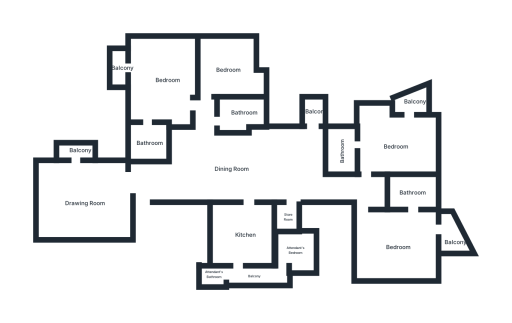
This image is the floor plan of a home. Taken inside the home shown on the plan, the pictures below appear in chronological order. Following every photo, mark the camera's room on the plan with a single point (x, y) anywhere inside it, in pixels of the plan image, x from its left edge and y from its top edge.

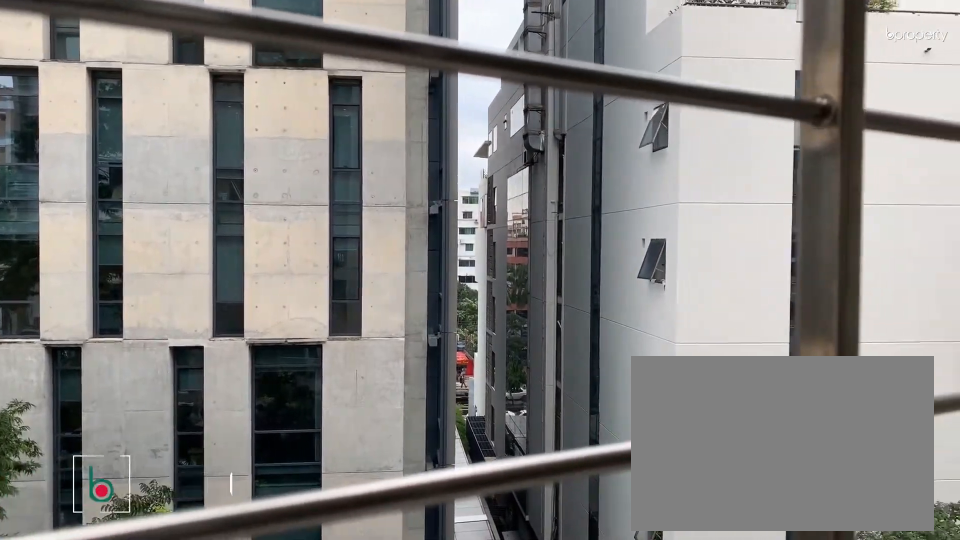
(417, 102)
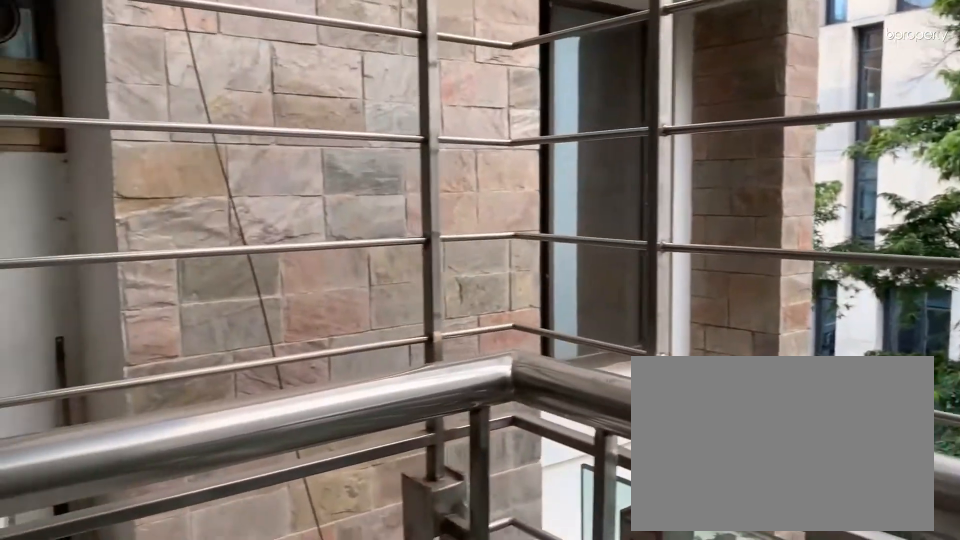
(314, 112)
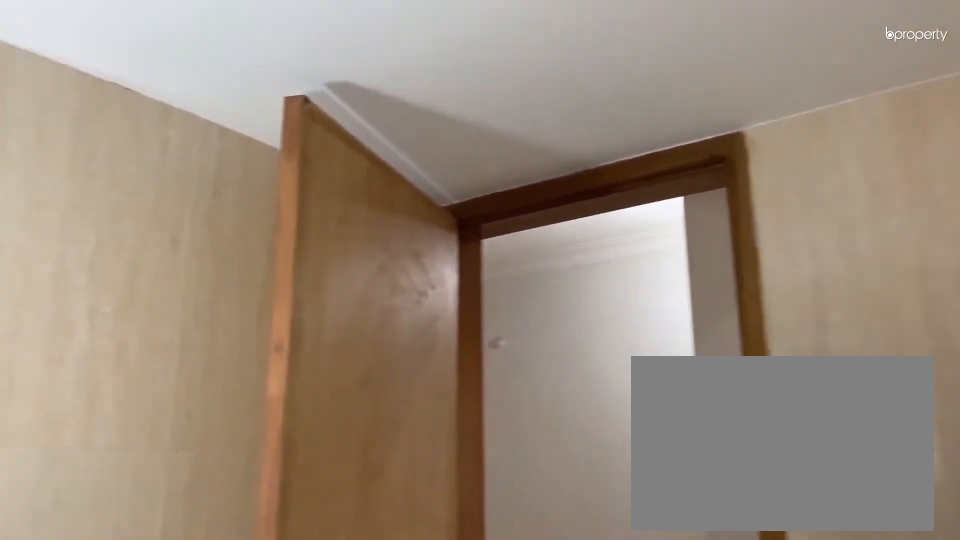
(239, 115)
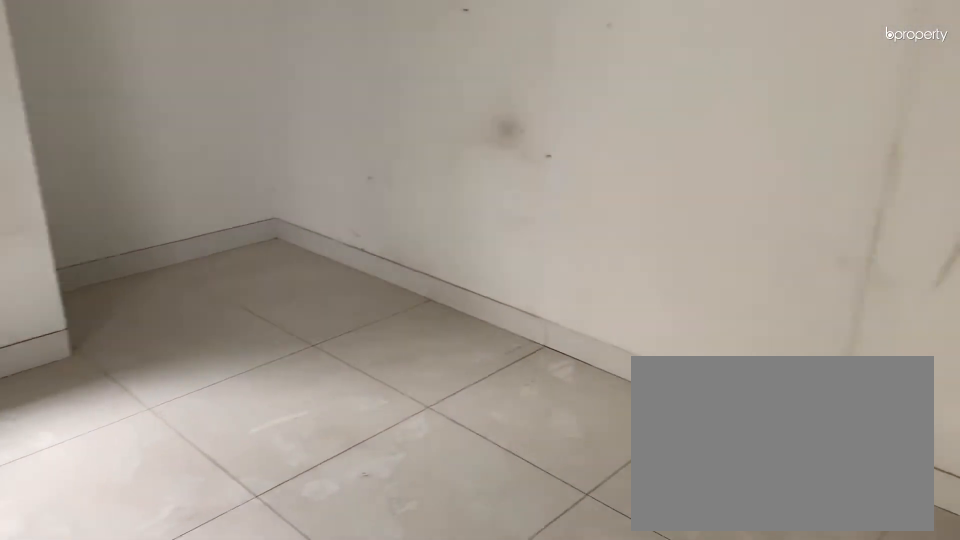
(229, 70)
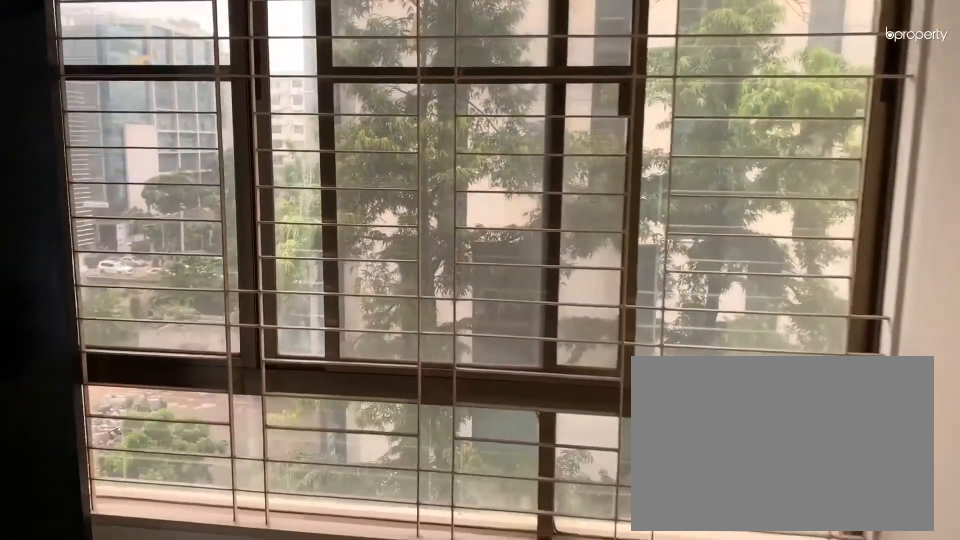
(168, 80)
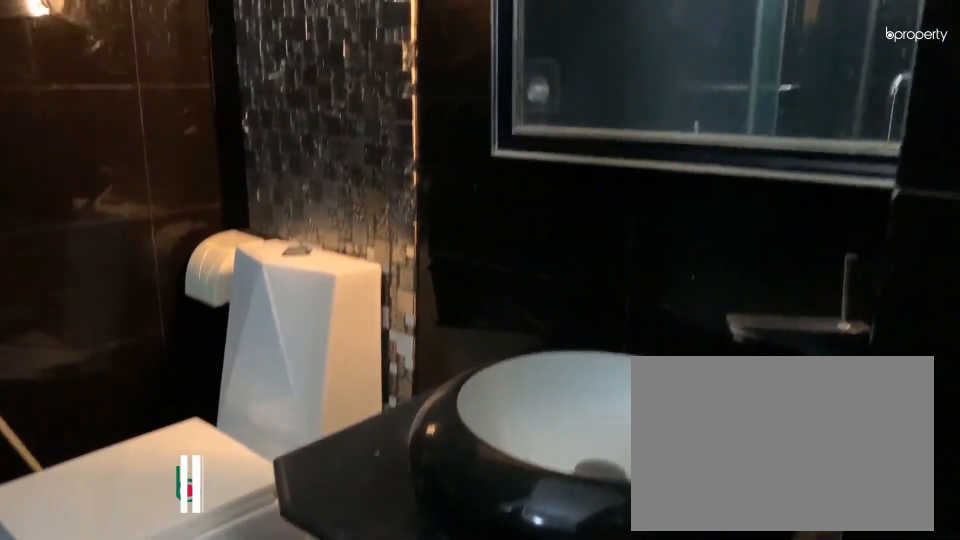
(149, 142)
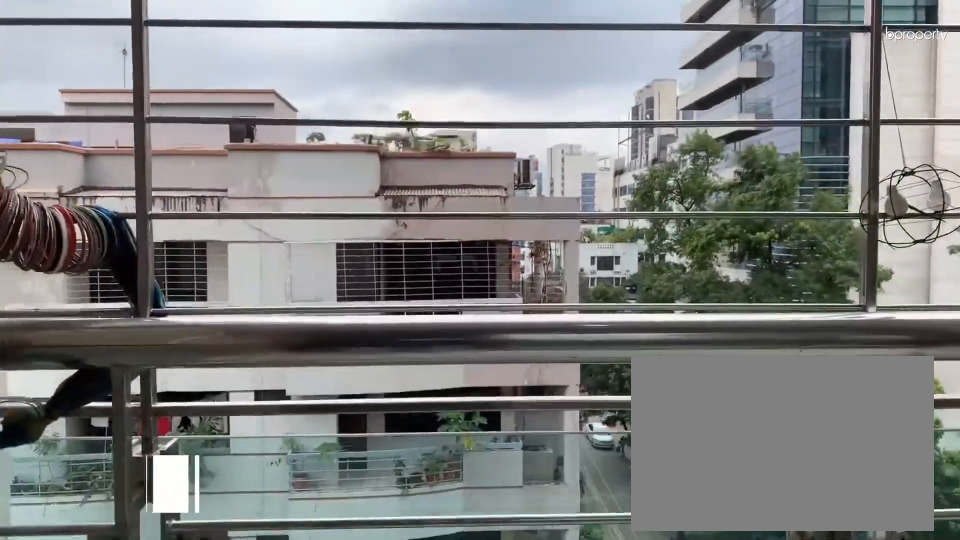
(122, 70)
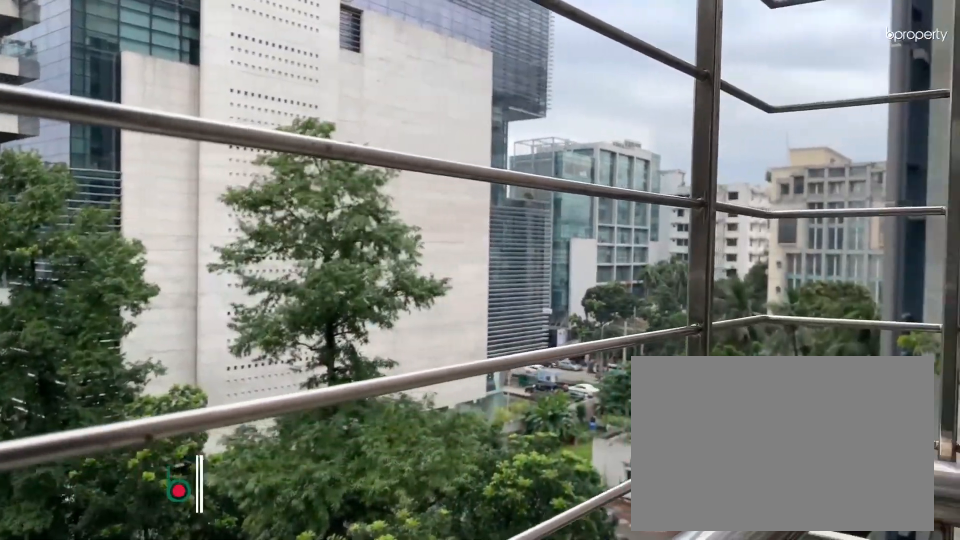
(122, 70)
